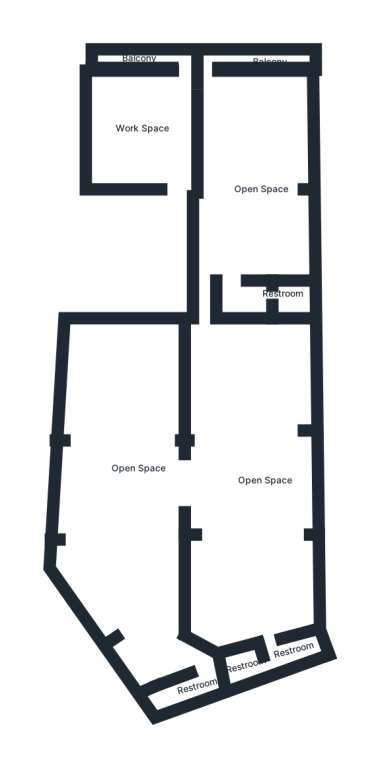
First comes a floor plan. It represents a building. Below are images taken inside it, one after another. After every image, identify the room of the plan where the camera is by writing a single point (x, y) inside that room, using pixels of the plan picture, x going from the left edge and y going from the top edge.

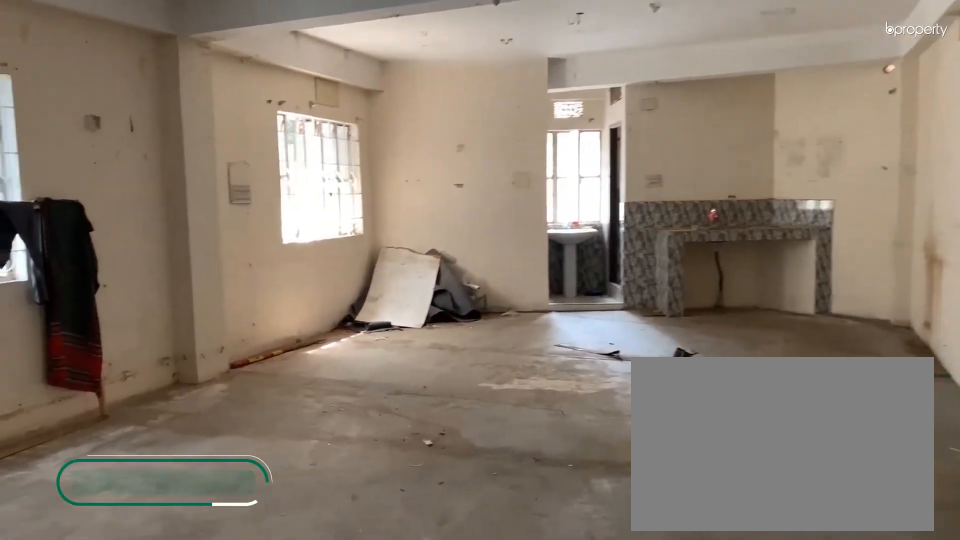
(248, 500)
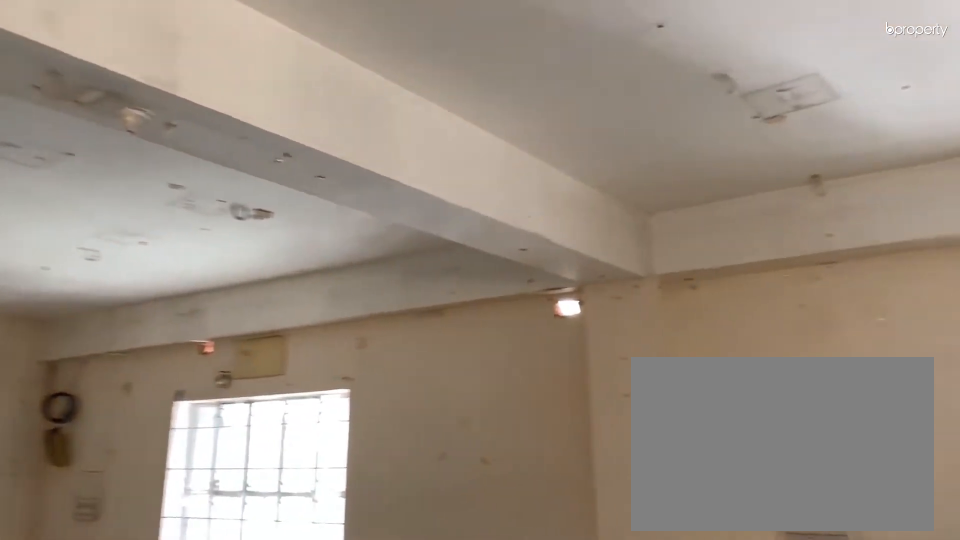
(248, 500)
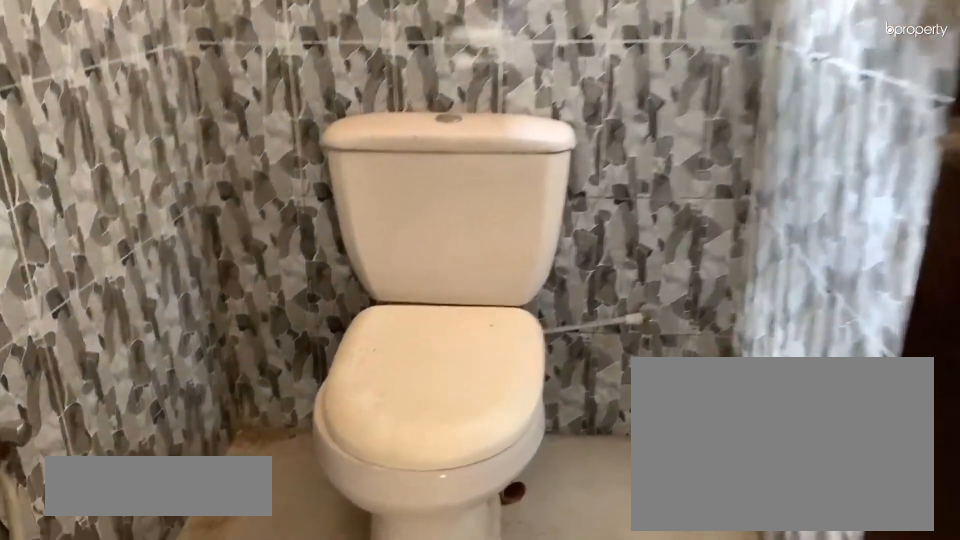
(250, 664)
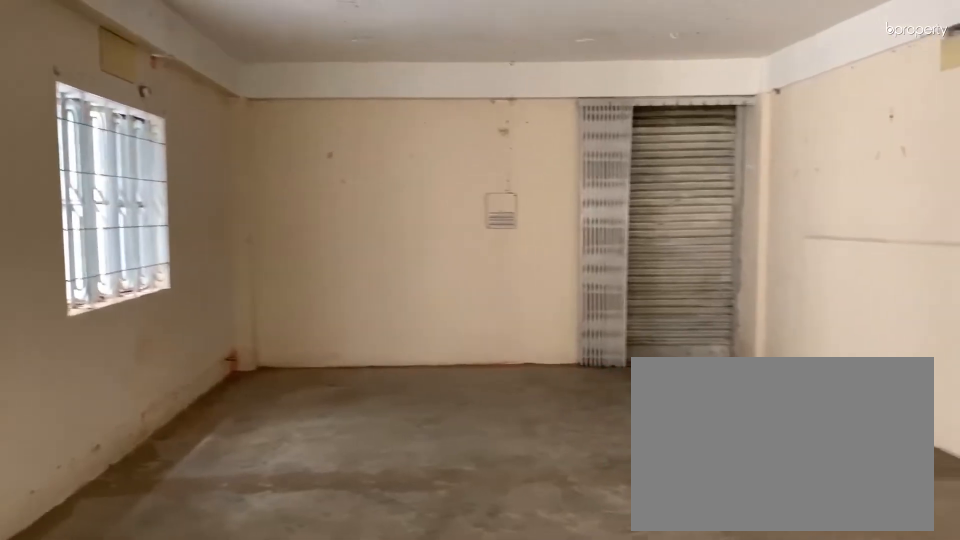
(119, 490)
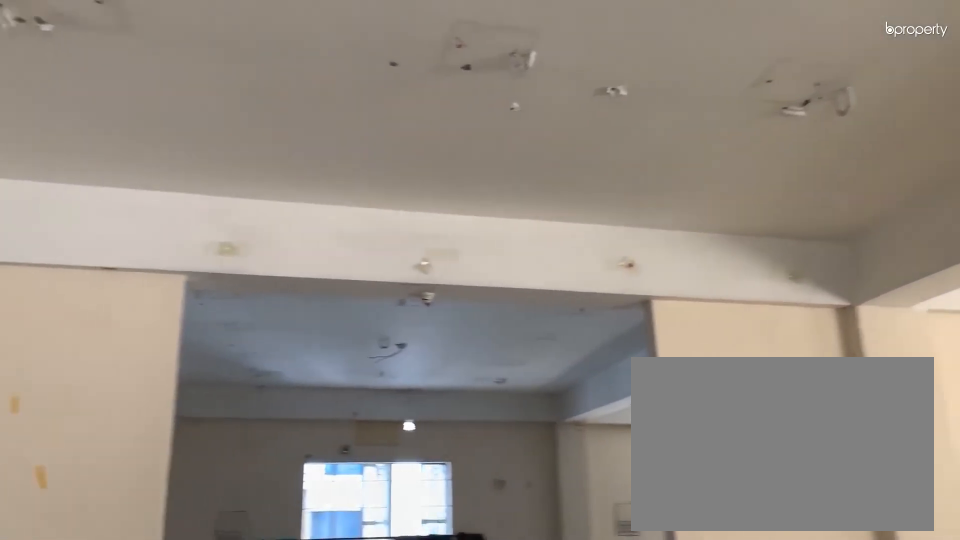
(120, 502)
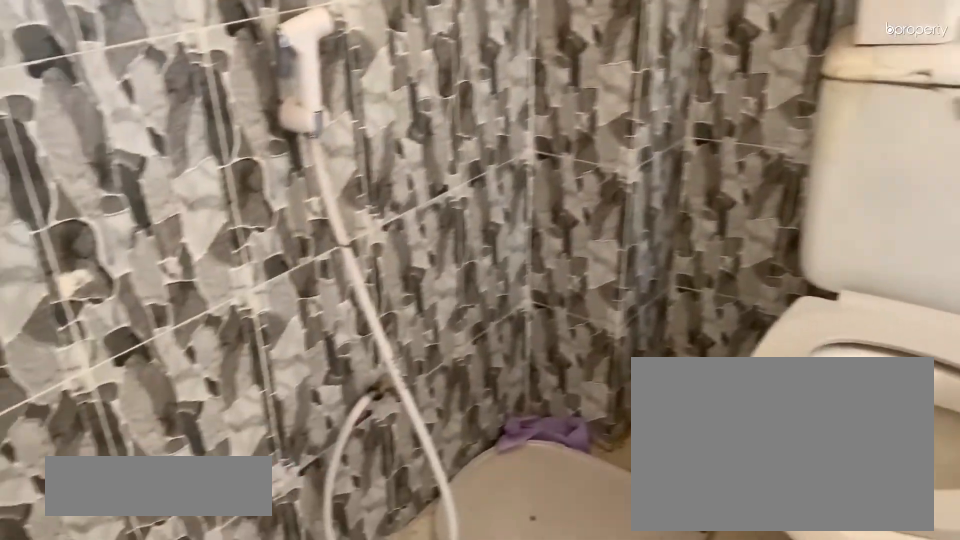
(184, 688)
